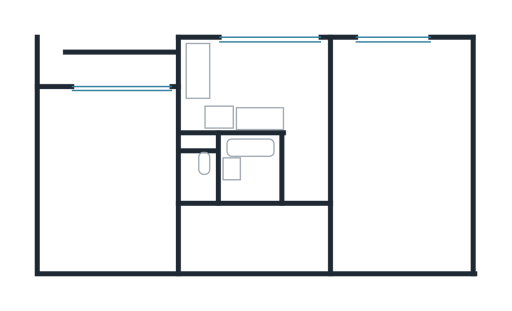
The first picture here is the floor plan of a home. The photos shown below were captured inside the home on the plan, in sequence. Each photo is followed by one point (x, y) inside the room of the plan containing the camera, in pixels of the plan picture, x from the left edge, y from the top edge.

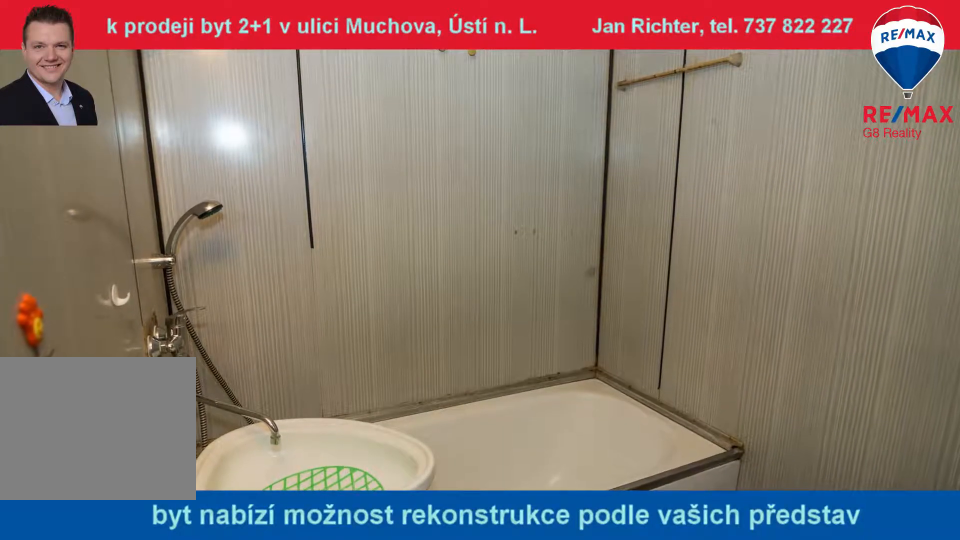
(248, 166)
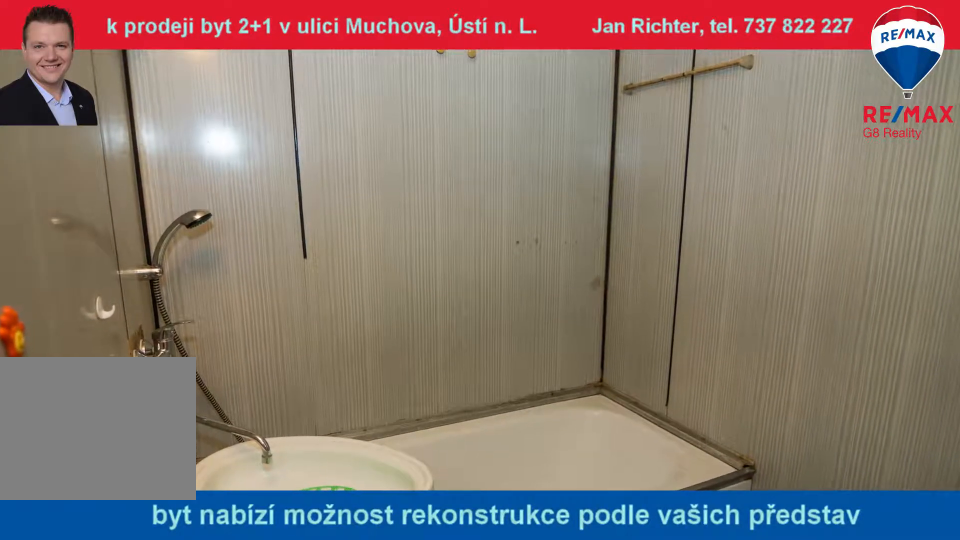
(248, 166)
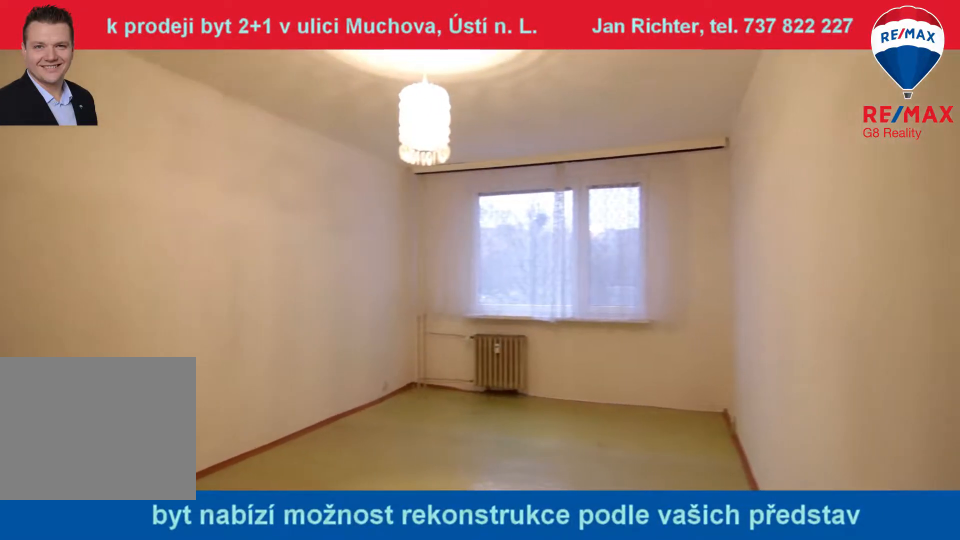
(394, 155)
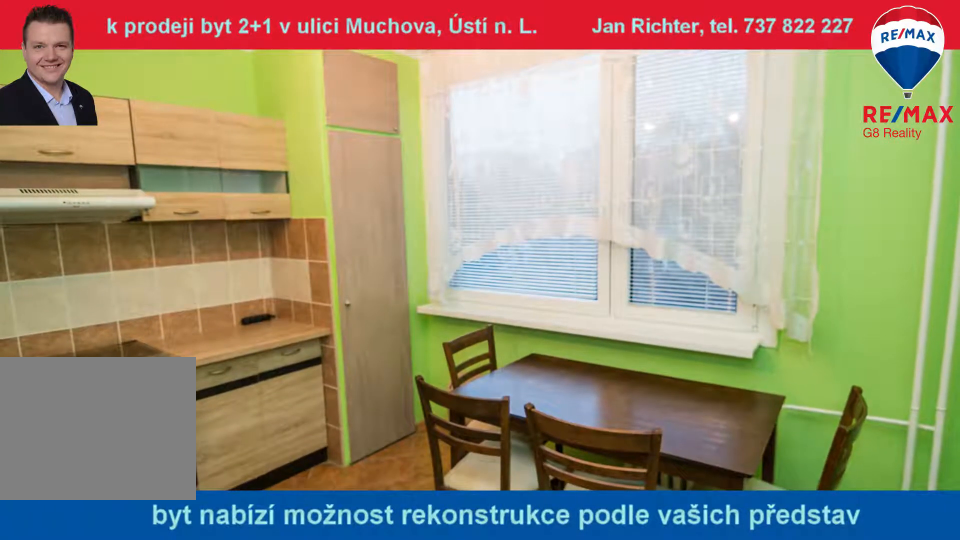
(293, 84)
